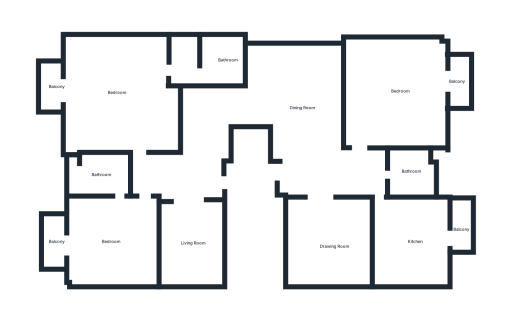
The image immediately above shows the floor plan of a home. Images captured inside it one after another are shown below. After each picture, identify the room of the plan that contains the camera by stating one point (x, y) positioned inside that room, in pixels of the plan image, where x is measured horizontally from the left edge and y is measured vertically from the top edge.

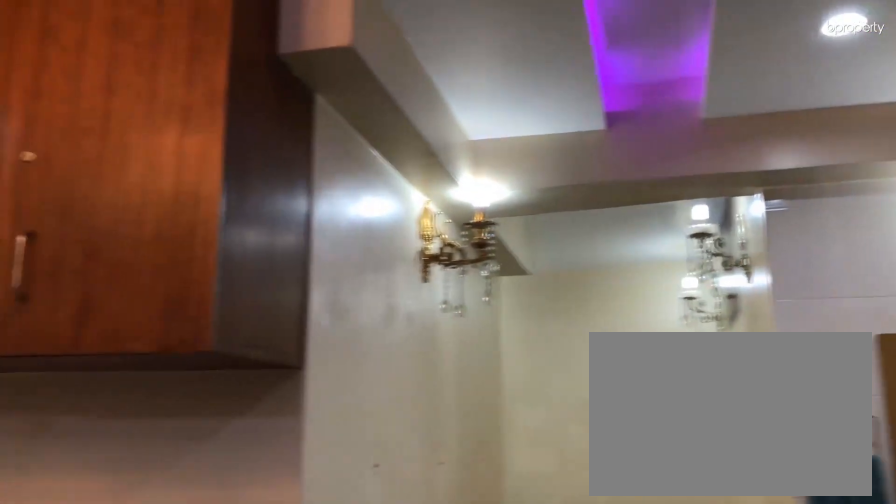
(295, 96)
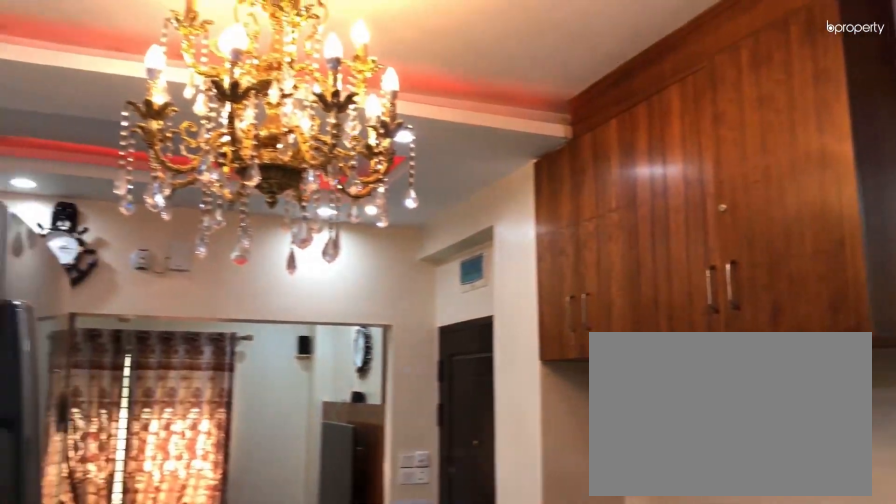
(295, 96)
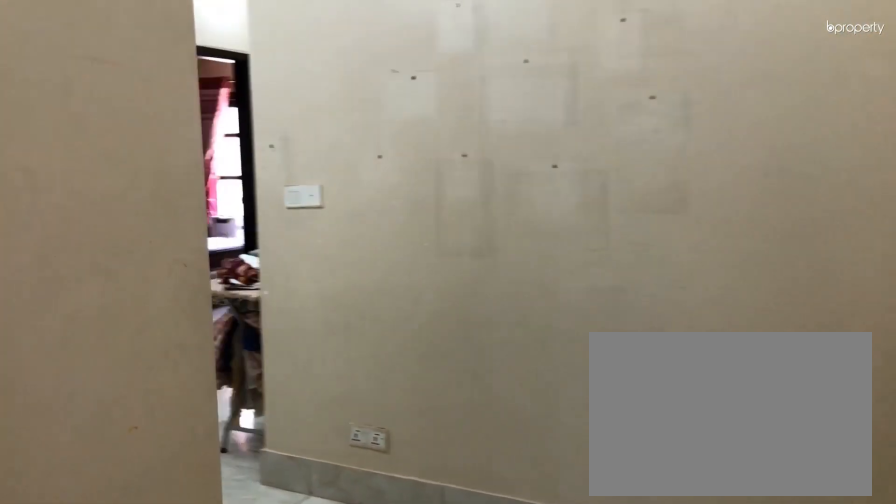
(206, 113)
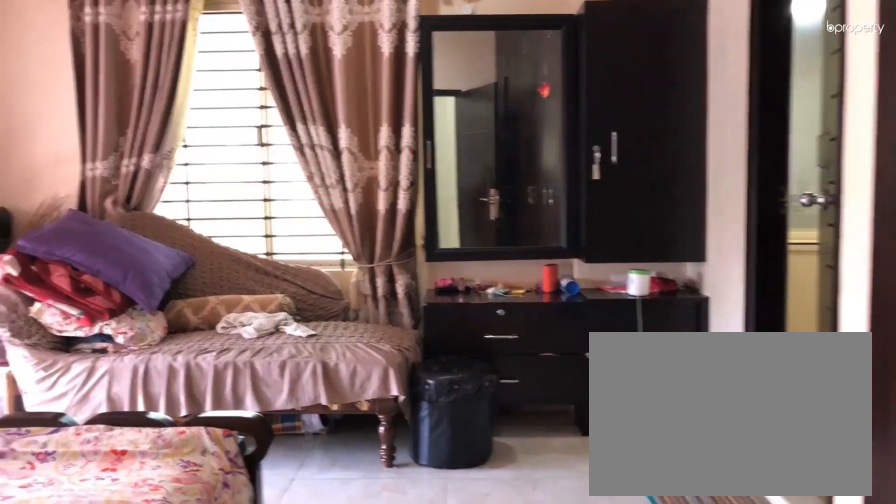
(128, 93)
